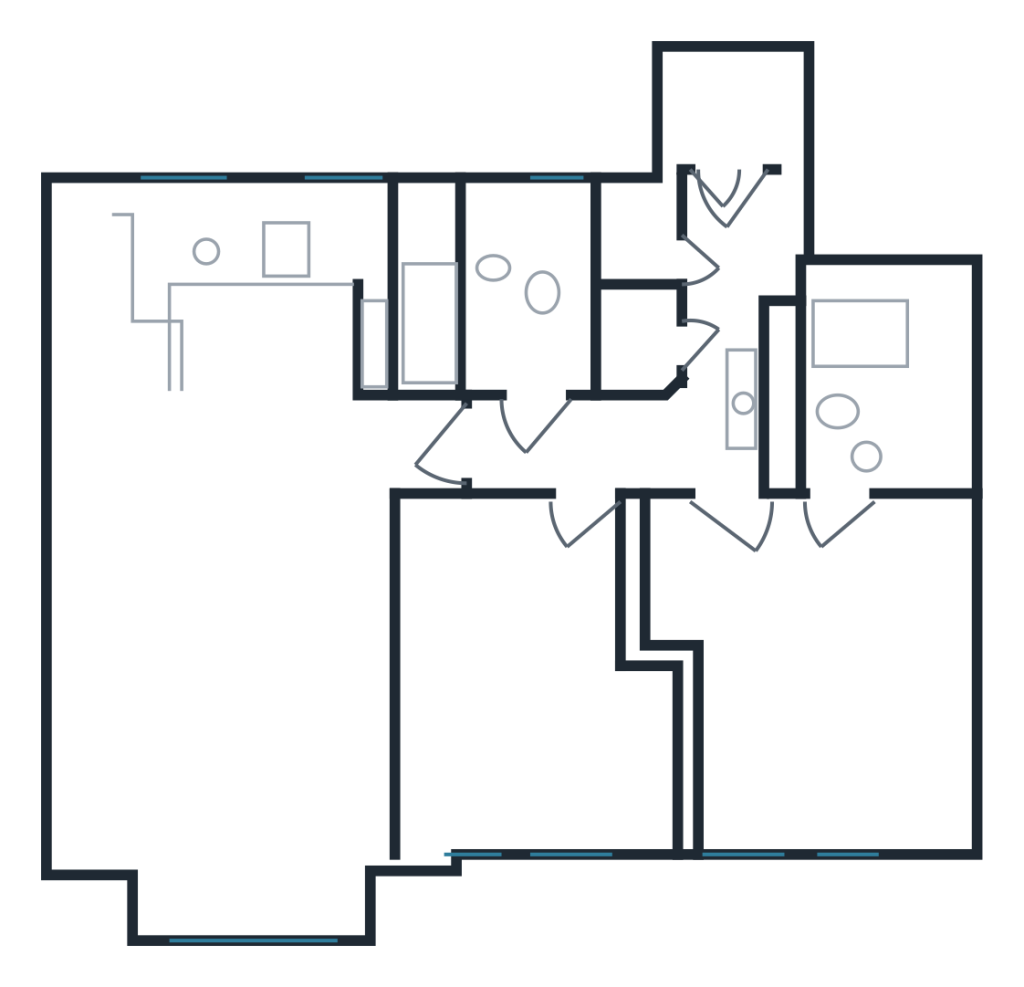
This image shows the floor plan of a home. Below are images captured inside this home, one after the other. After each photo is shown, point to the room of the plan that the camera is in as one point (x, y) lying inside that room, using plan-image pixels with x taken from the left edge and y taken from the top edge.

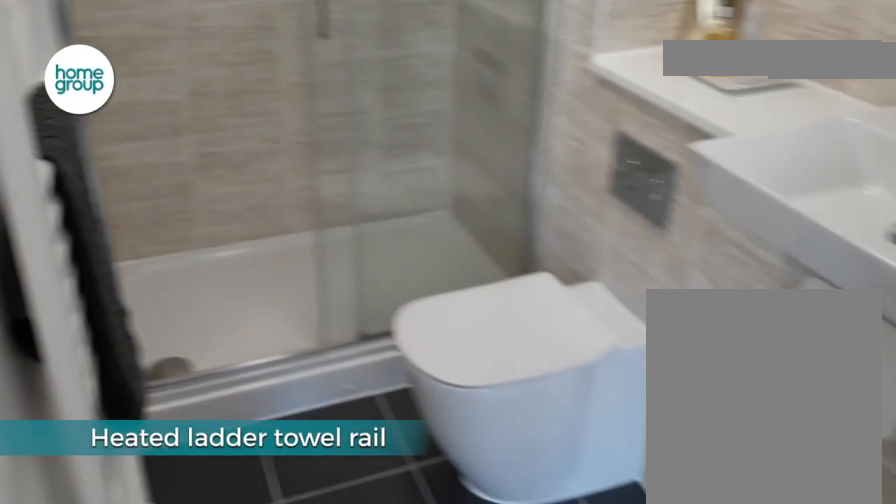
(874, 404)
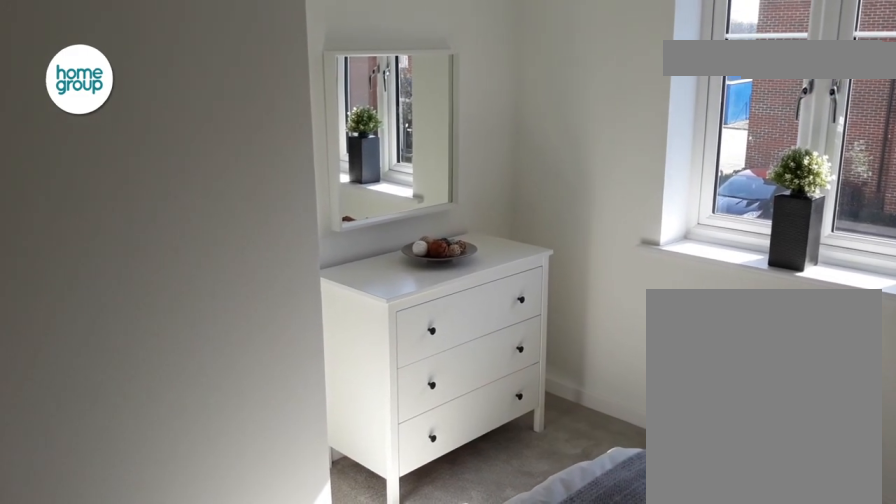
(531, 669)
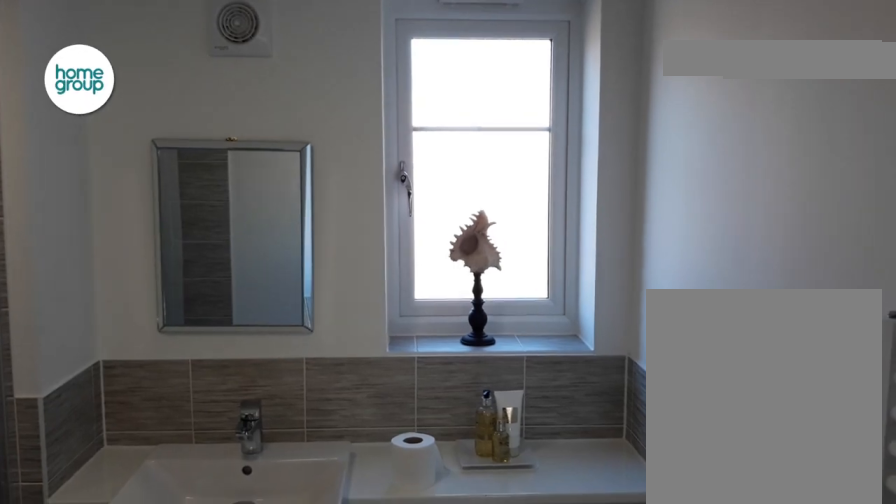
(499, 304)
